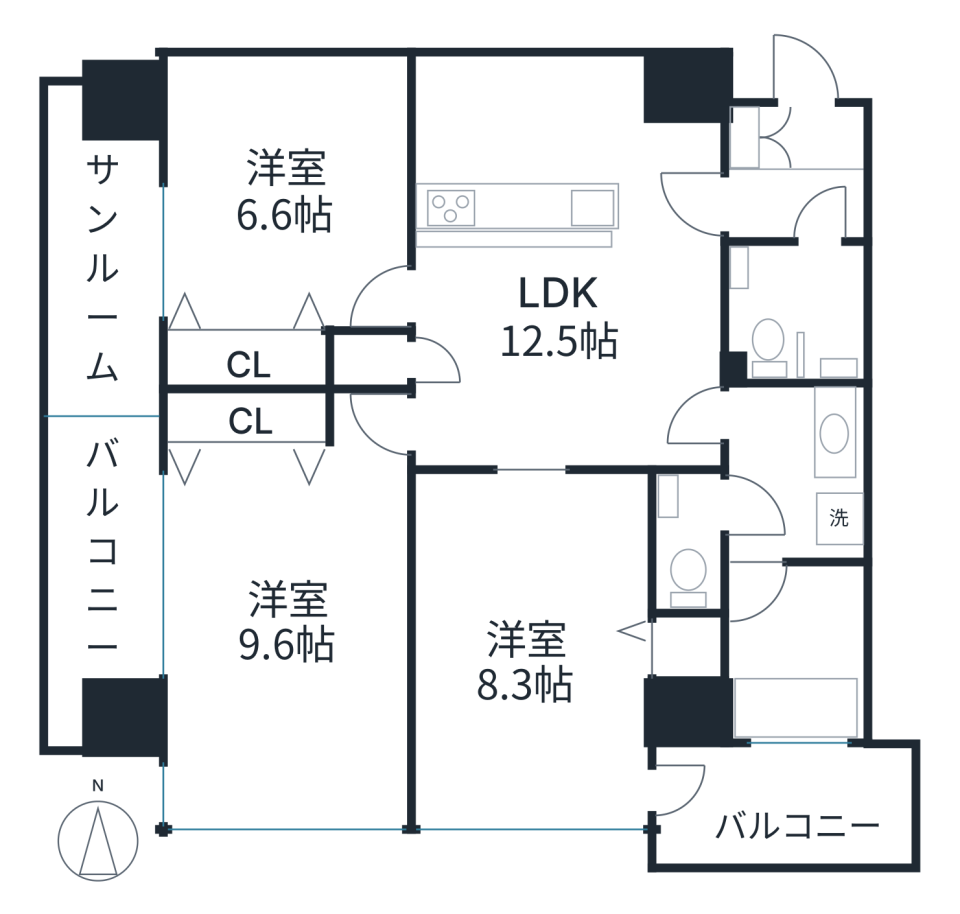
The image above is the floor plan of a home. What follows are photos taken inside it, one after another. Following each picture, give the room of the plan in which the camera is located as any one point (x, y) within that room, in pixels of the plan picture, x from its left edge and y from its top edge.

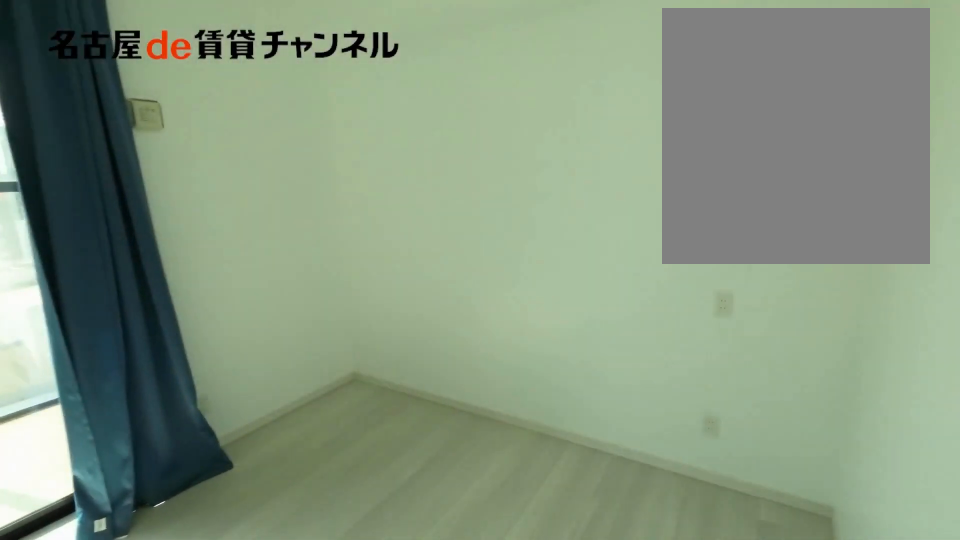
(288, 193)
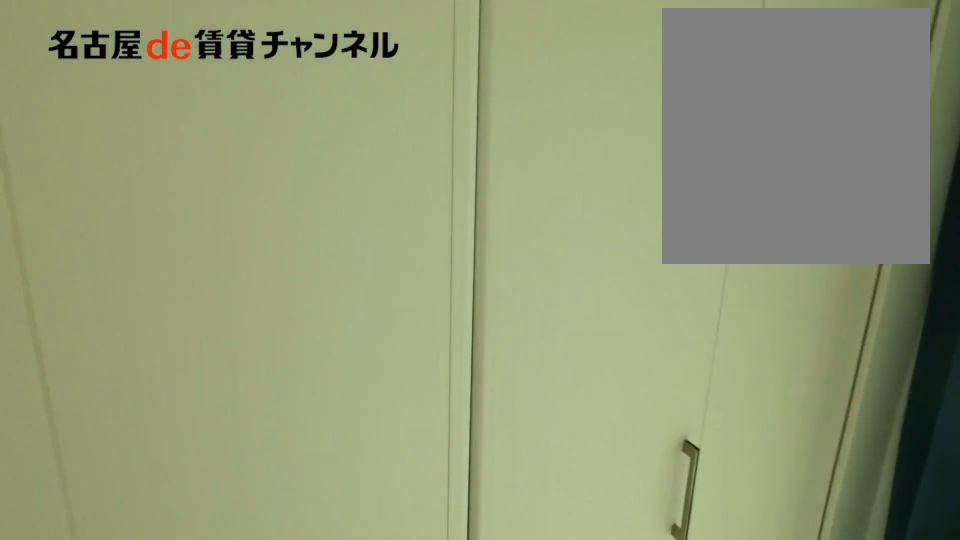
(288, 193)
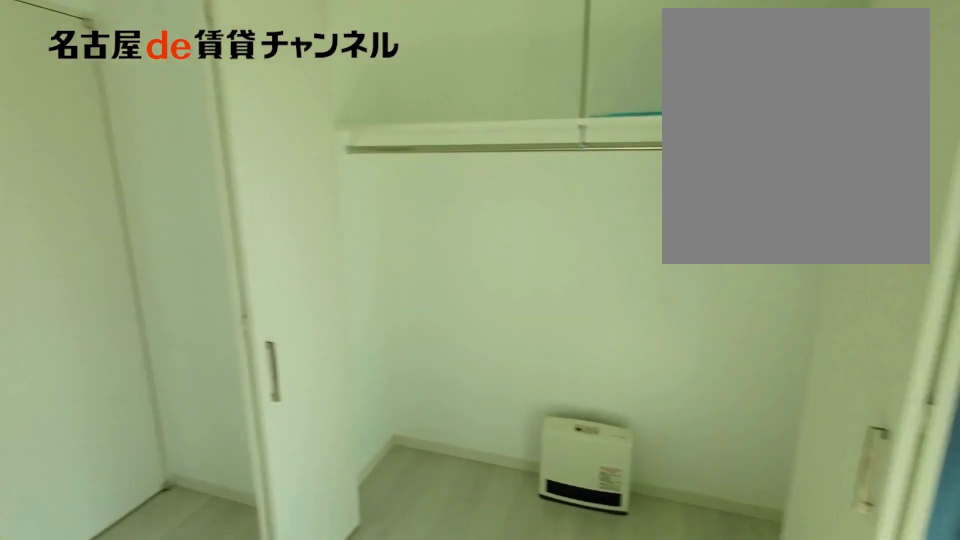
(287, 190)
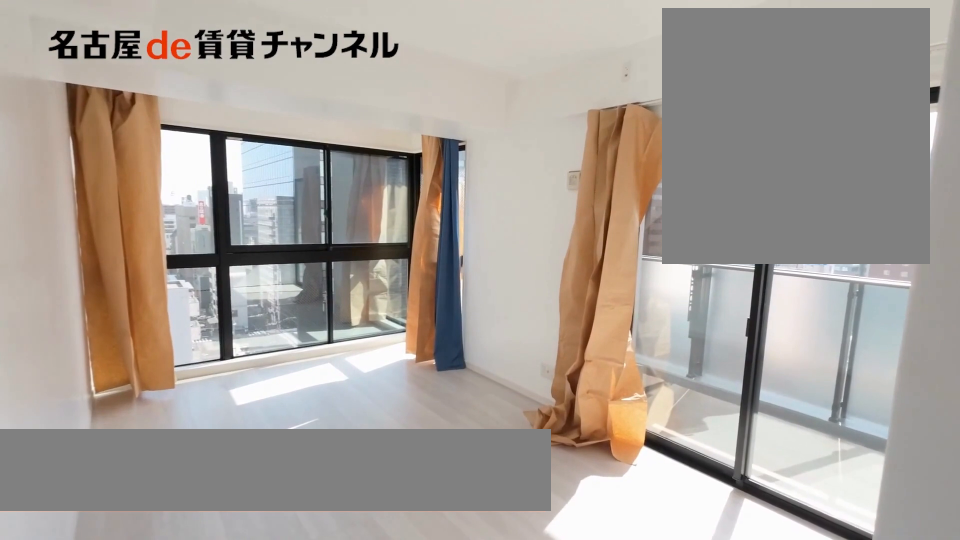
(299, 623)
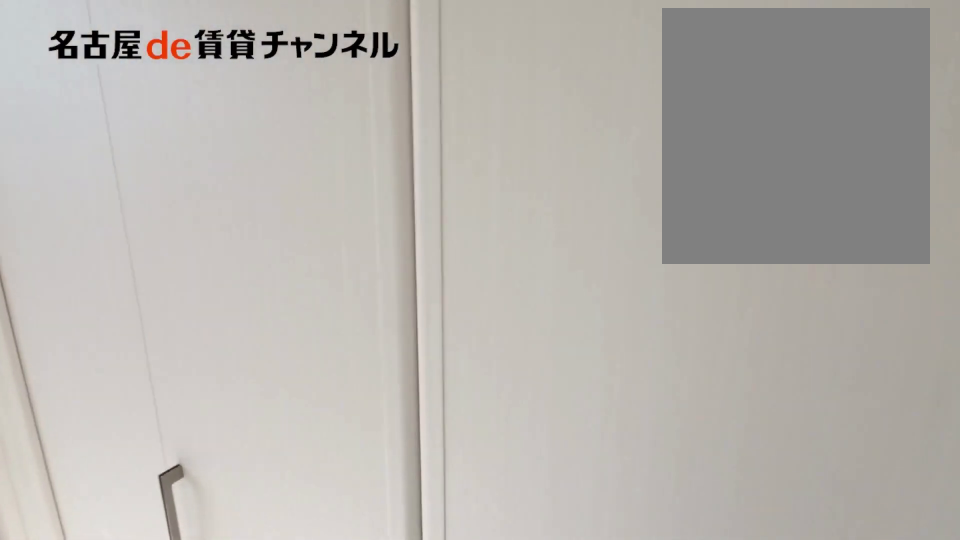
(299, 623)
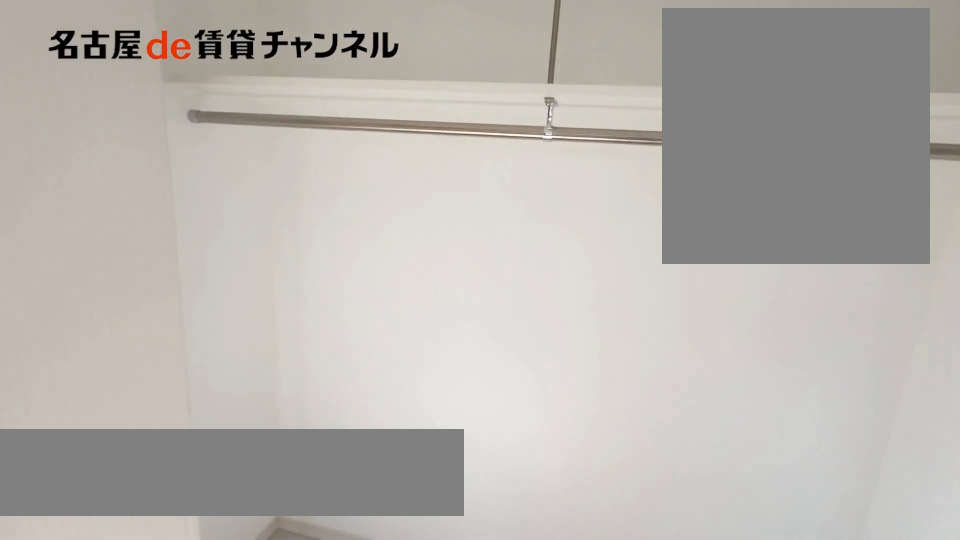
(250, 420)
